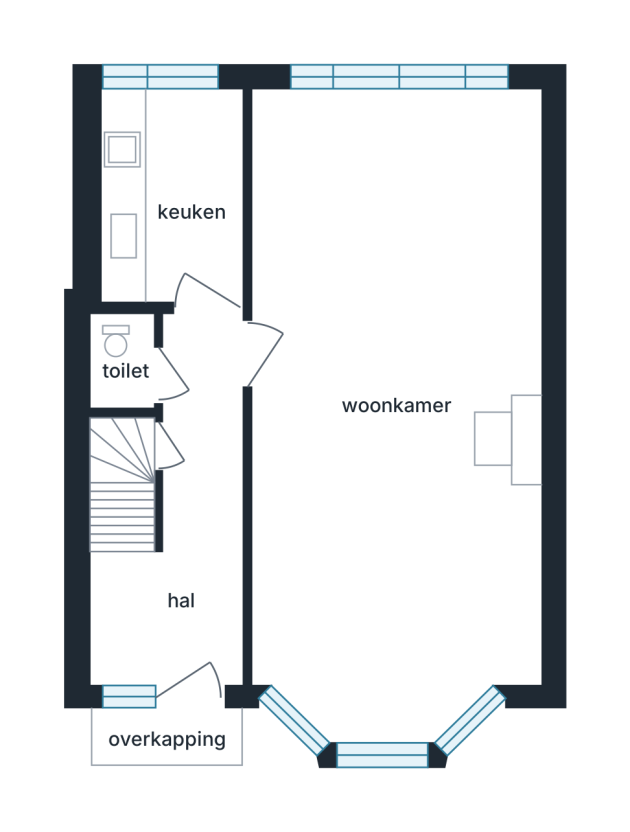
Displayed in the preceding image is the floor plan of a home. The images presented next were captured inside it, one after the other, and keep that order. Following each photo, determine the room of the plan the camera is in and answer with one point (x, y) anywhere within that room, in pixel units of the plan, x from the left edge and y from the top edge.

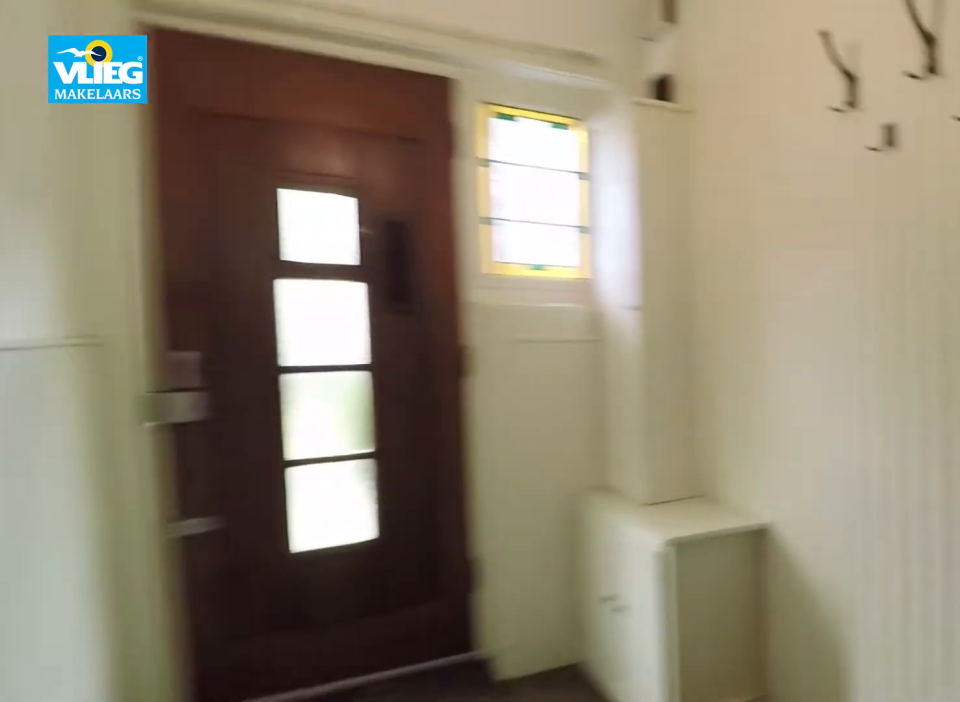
(184, 527)
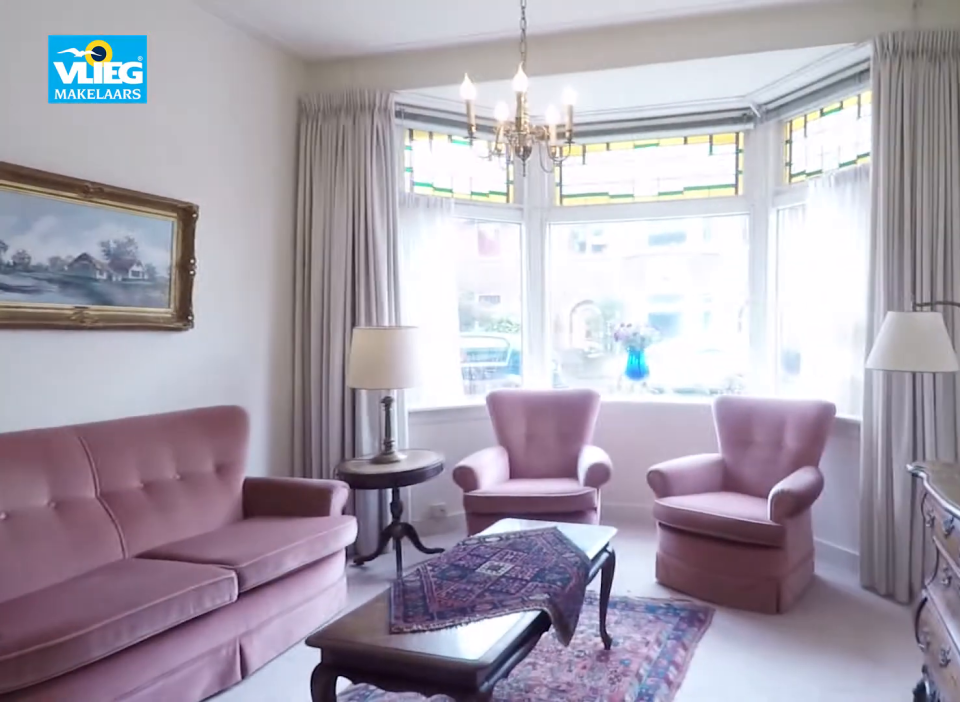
(387, 149)
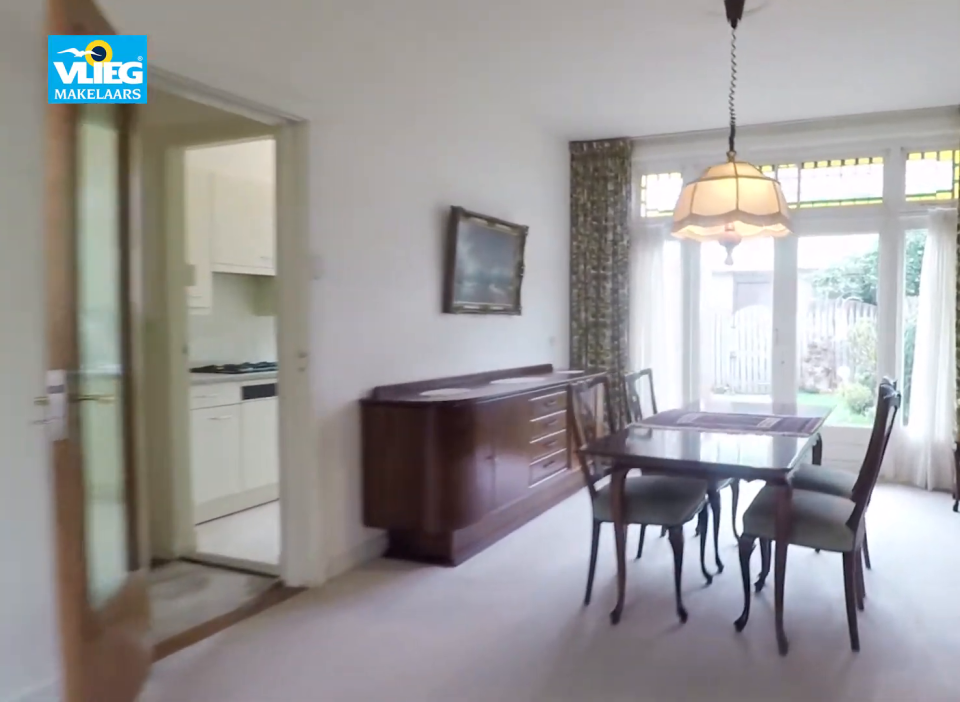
(387, 149)
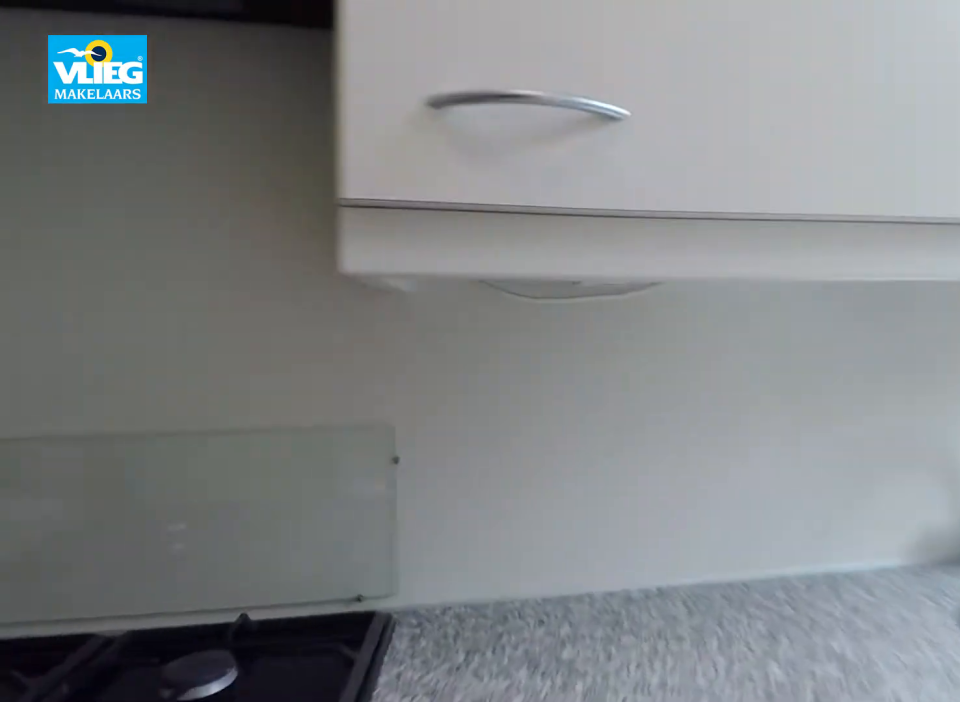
(172, 194)
